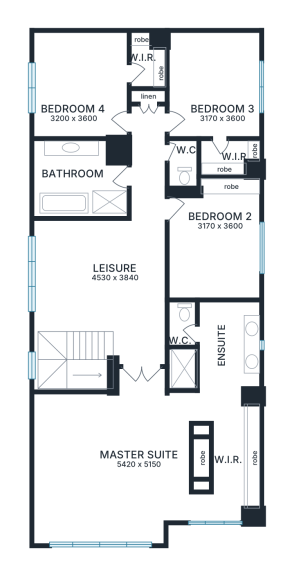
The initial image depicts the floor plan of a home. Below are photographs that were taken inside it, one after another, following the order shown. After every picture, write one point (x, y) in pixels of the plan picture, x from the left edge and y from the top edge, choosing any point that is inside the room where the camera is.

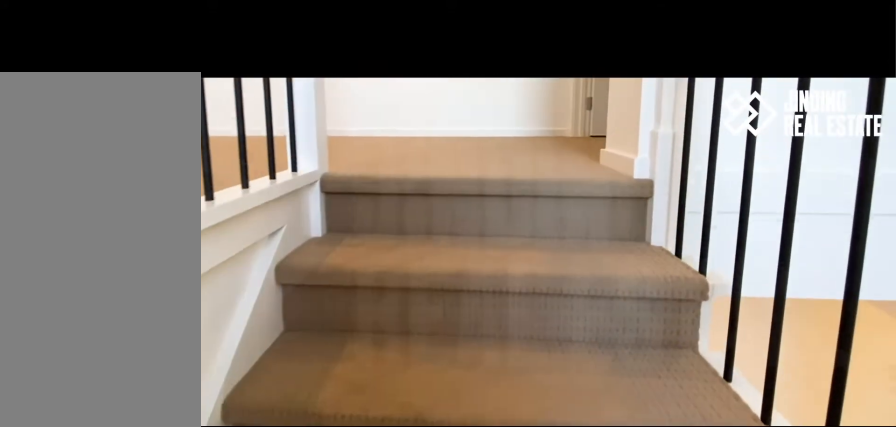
(98, 305)
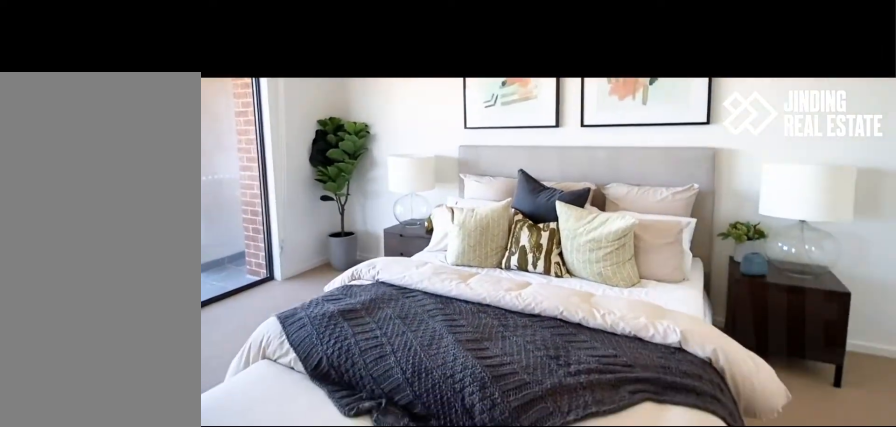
(145, 447)
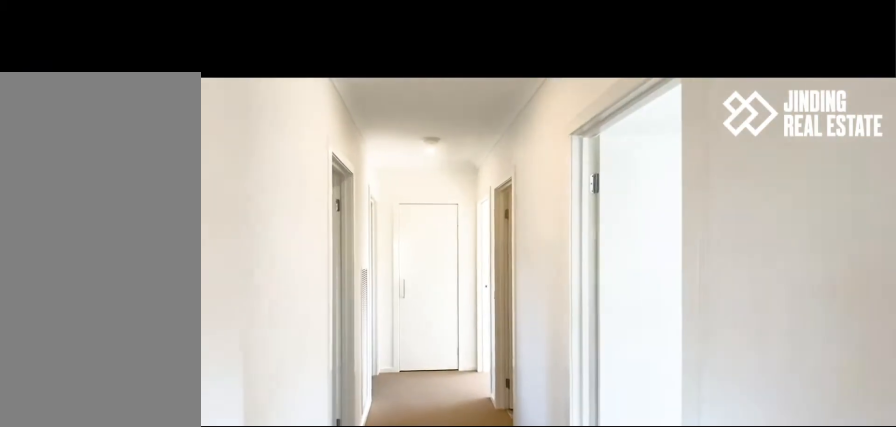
(152, 175)
